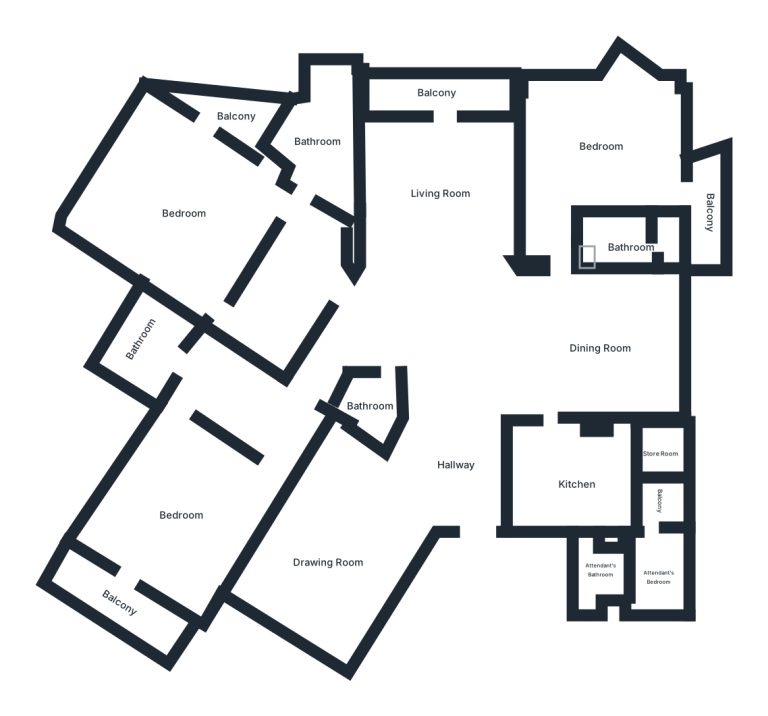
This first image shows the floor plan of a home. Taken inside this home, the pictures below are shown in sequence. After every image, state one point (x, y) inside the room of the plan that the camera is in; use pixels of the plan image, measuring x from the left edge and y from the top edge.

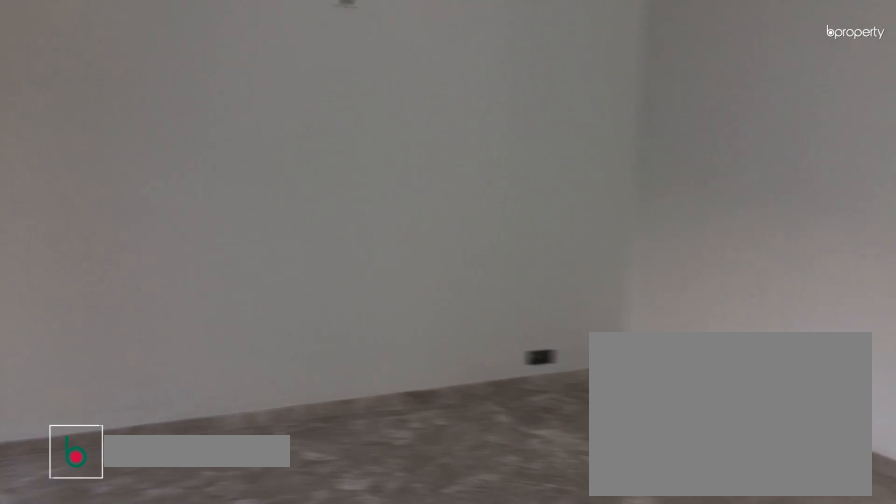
(335, 553)
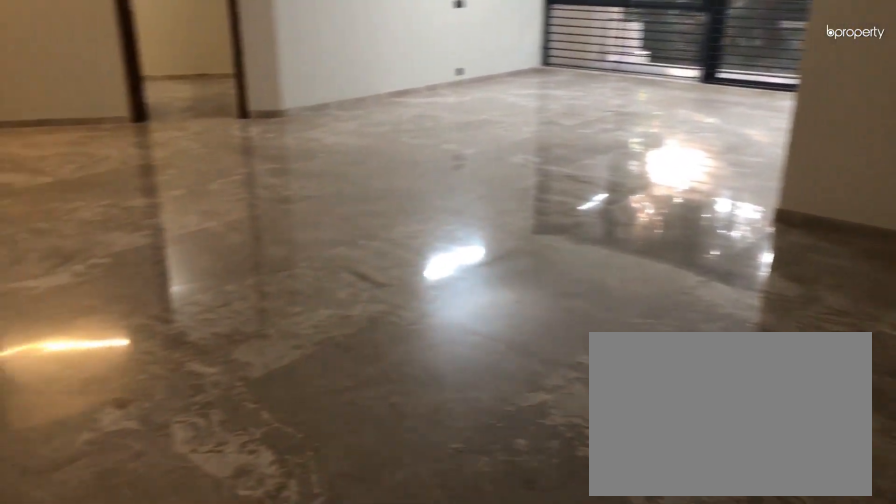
(605, 347)
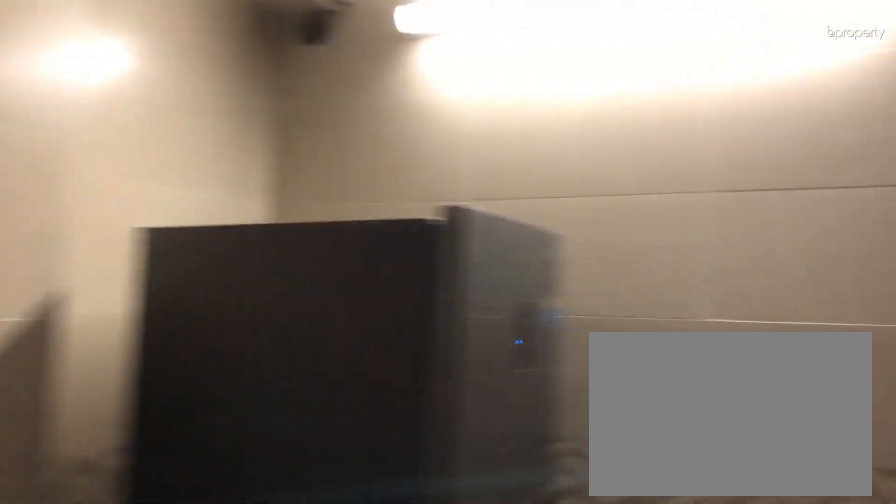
(578, 478)
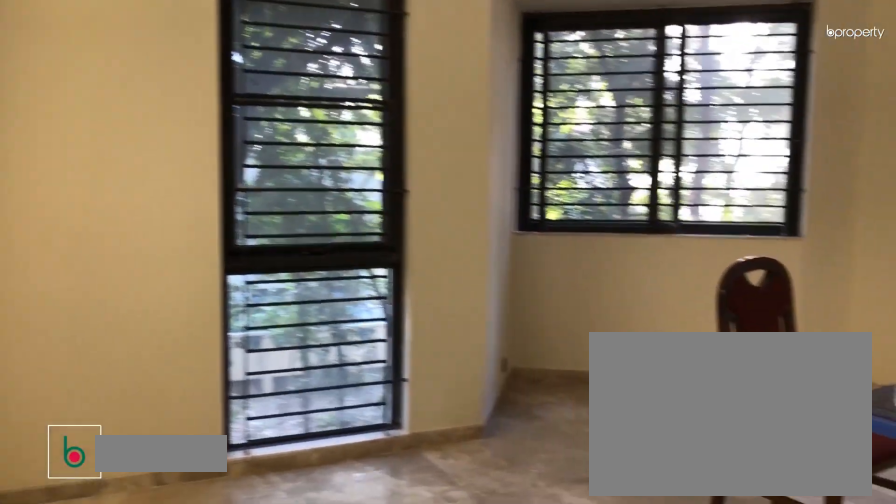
(605, 149)
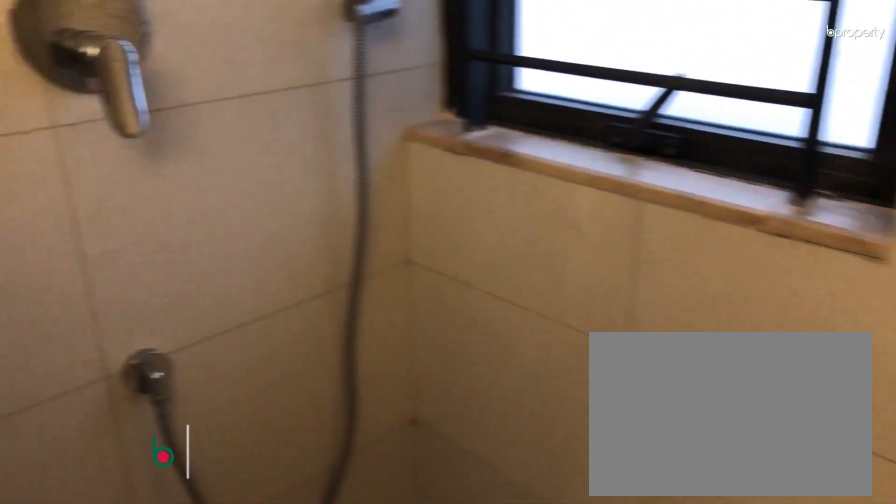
(620, 239)
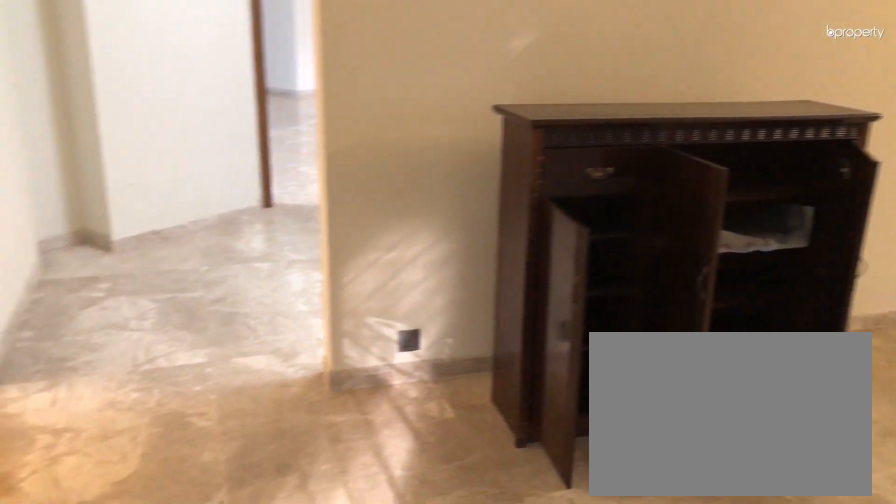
(182, 205)
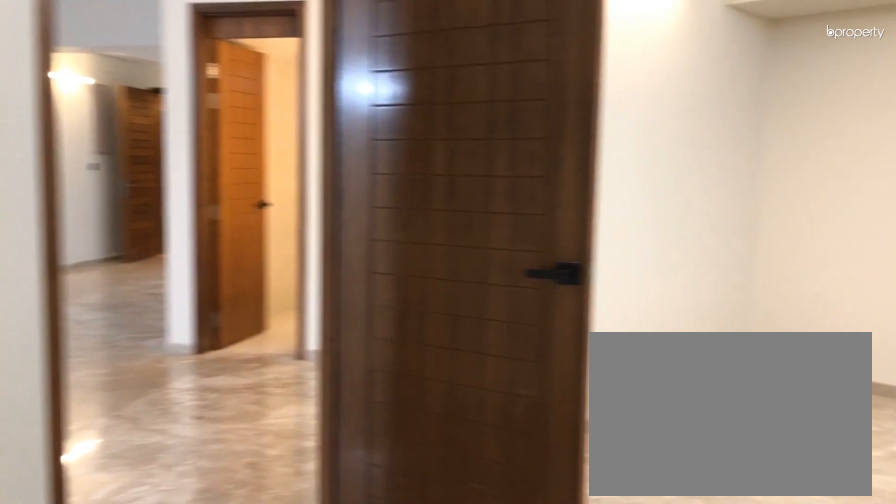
(287, 292)
